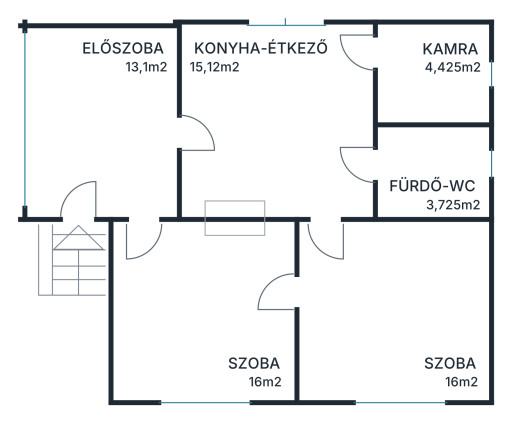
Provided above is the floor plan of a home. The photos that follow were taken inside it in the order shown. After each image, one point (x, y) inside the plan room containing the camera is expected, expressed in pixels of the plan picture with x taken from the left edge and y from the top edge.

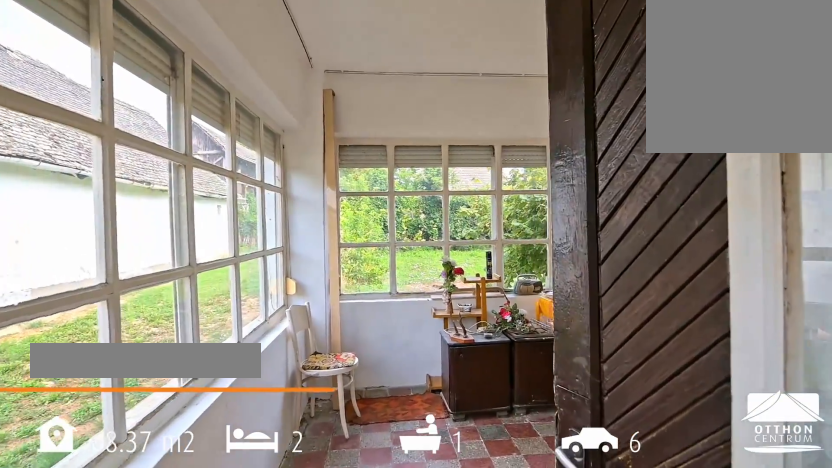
(80, 183)
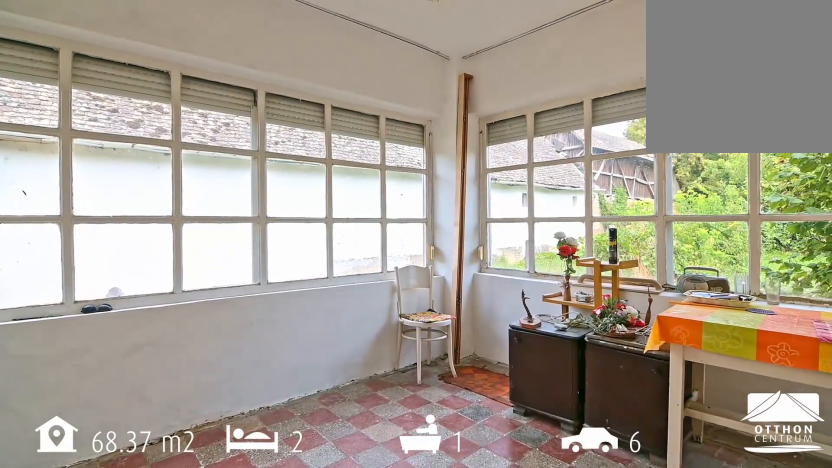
(80, 183)
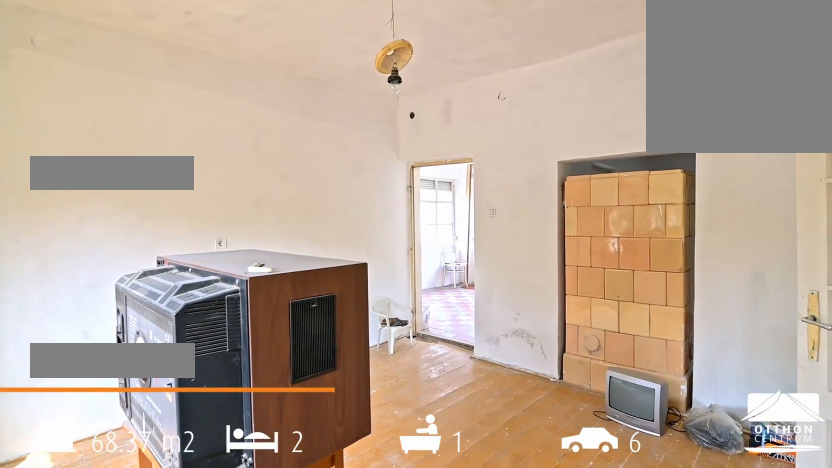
(199, 306)
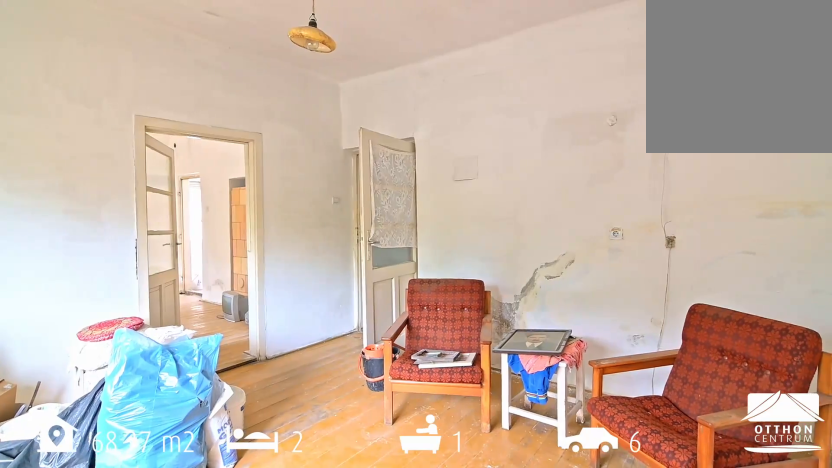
(402, 314)
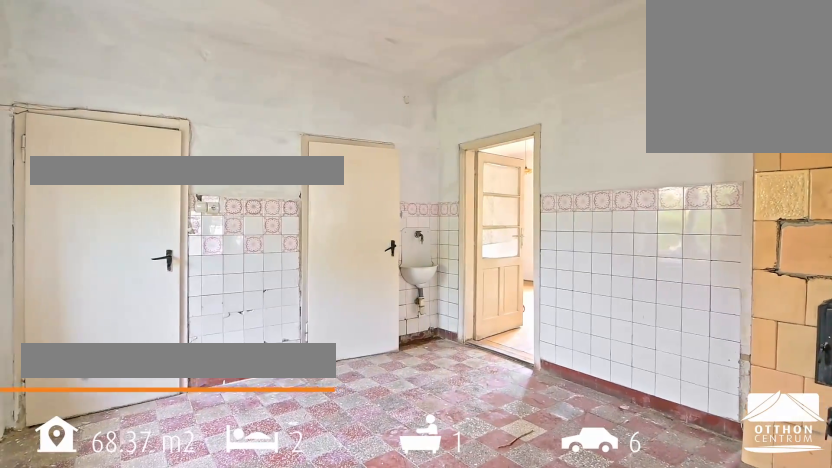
(279, 137)
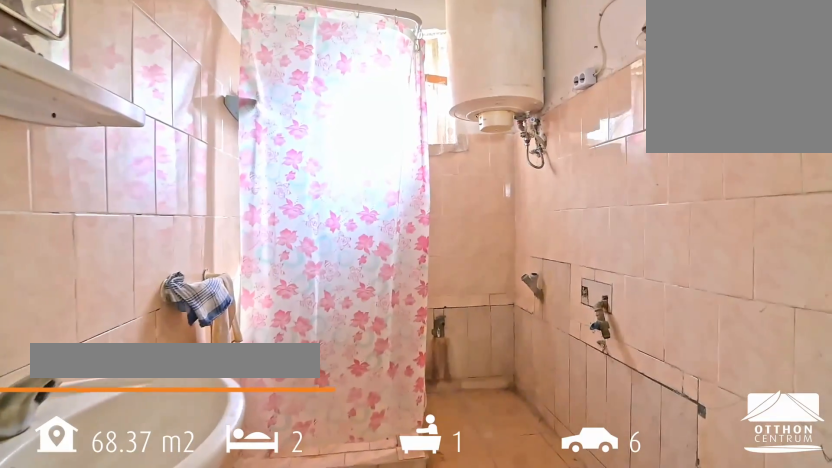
(436, 166)
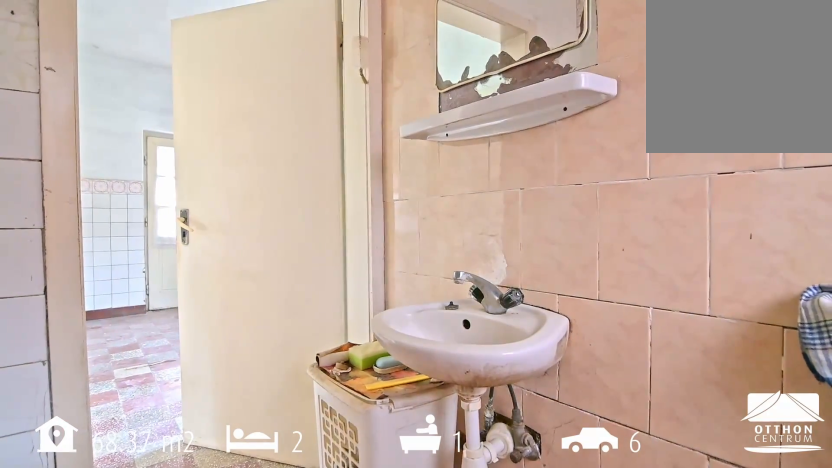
(436, 166)
